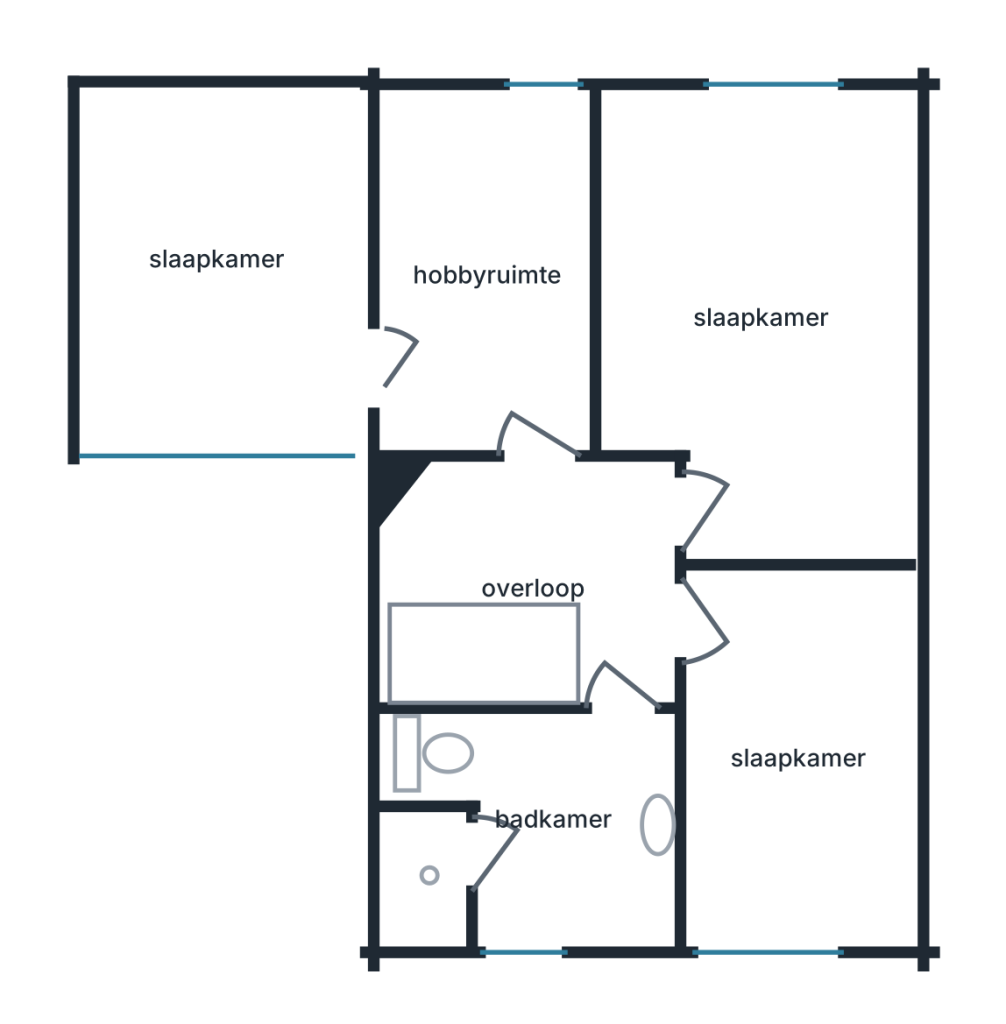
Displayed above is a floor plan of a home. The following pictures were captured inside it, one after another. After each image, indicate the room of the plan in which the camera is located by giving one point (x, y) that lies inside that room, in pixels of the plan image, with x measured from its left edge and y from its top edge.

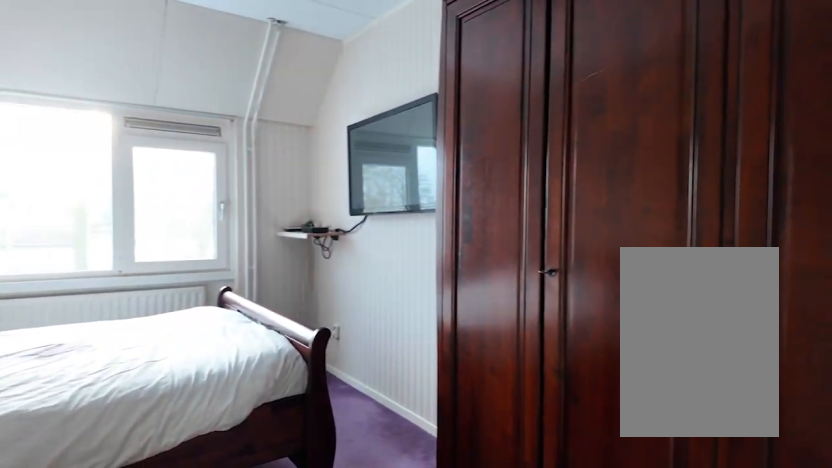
(763, 314)
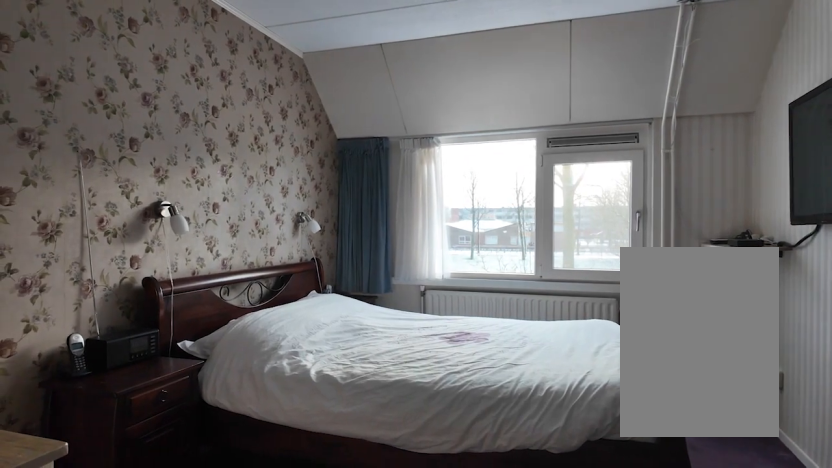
(763, 314)
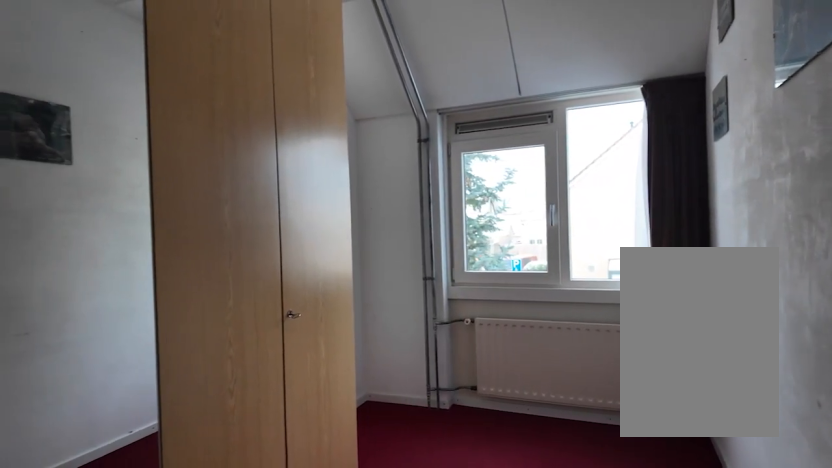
(798, 753)
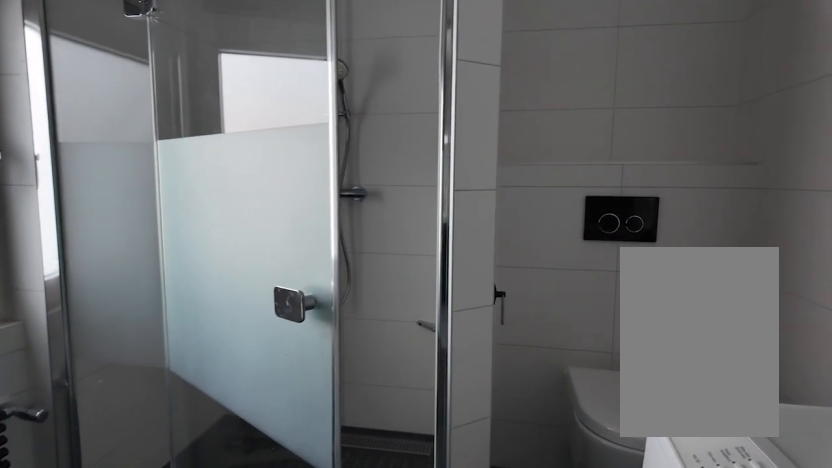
(533, 836)
